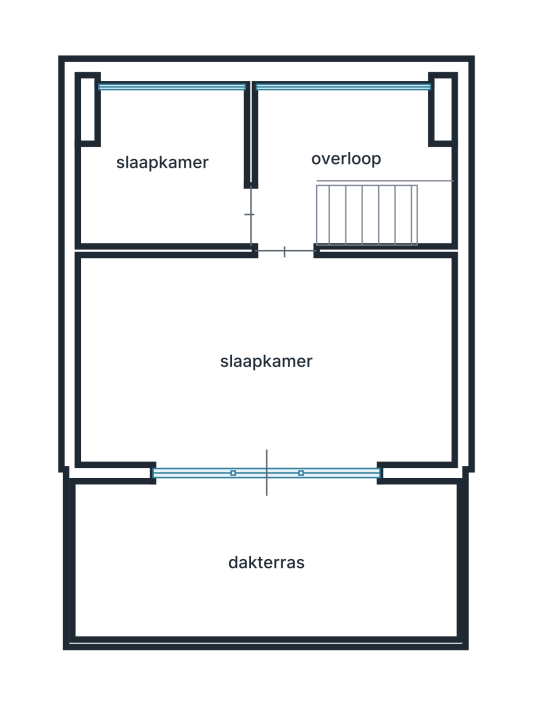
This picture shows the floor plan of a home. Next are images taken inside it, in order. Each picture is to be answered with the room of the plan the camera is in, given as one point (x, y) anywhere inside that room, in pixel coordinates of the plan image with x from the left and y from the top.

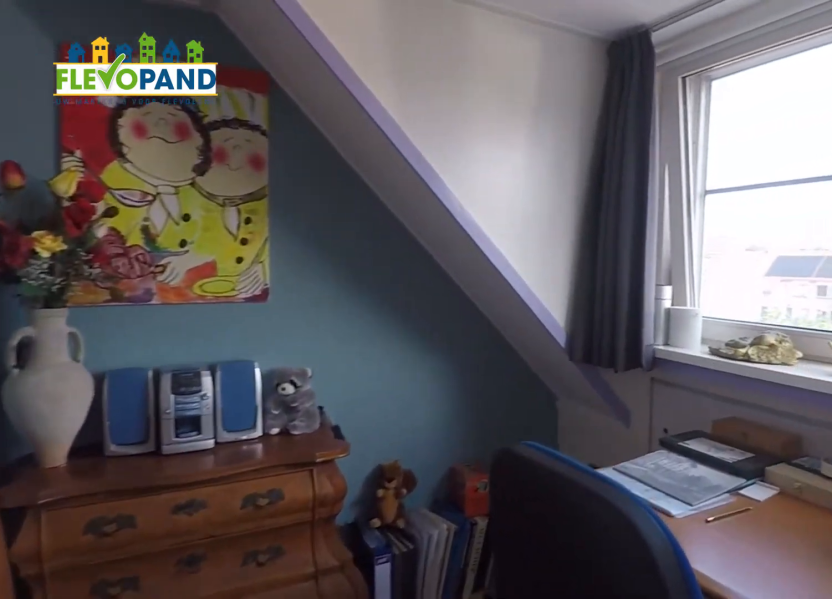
(166, 170)
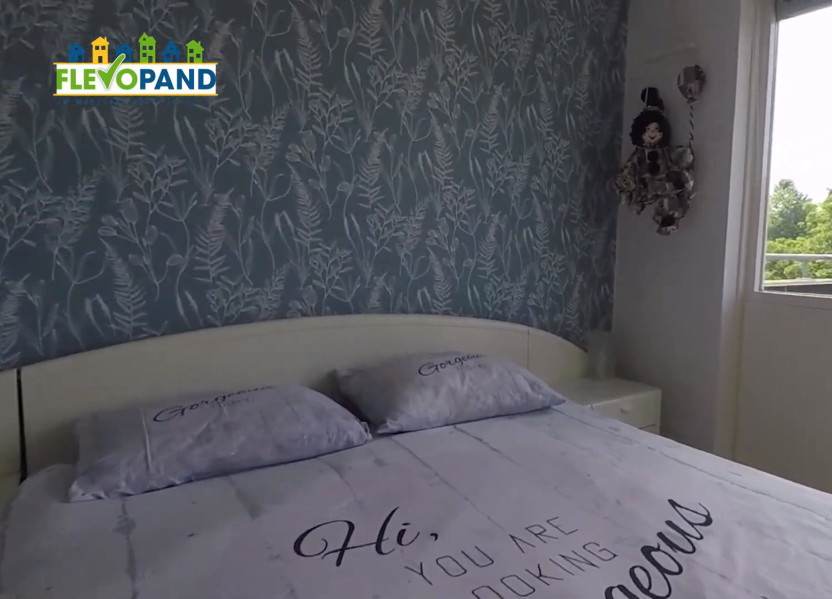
(266, 360)
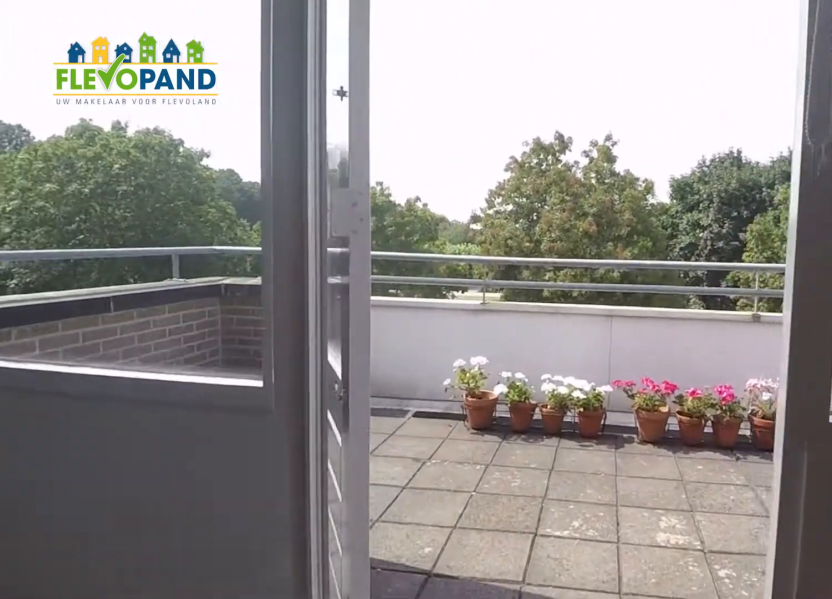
(266, 360)
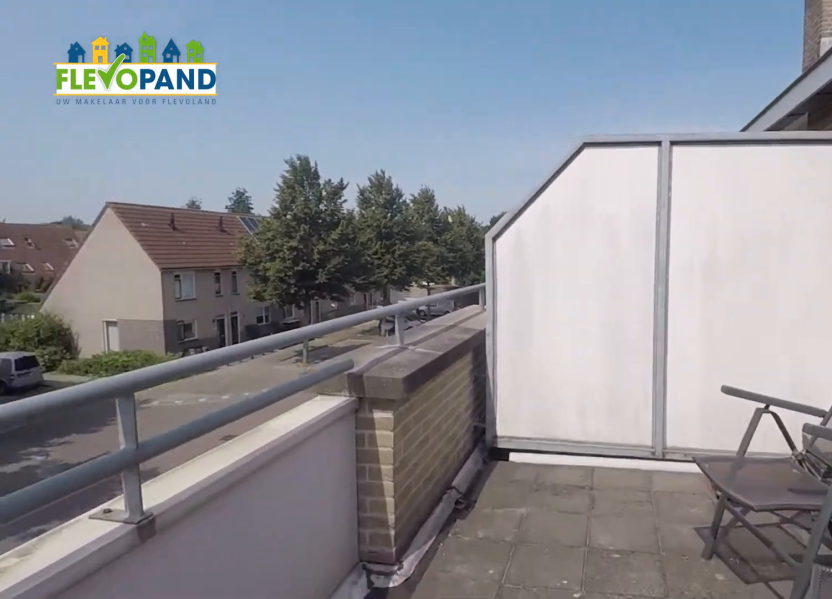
(265, 561)
